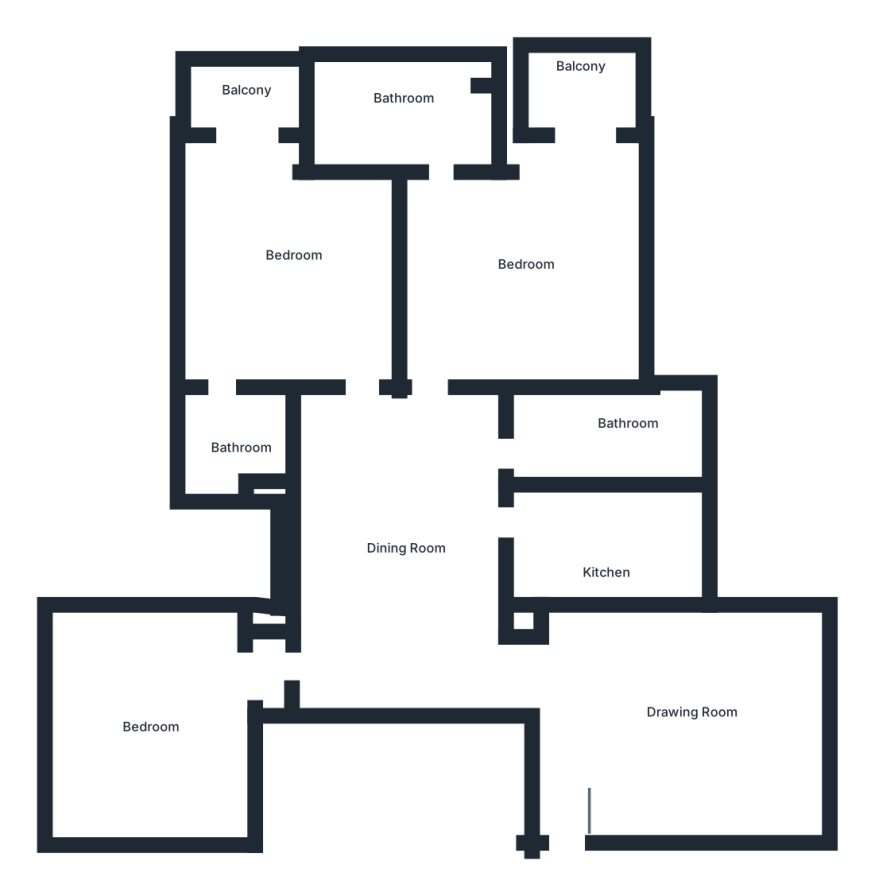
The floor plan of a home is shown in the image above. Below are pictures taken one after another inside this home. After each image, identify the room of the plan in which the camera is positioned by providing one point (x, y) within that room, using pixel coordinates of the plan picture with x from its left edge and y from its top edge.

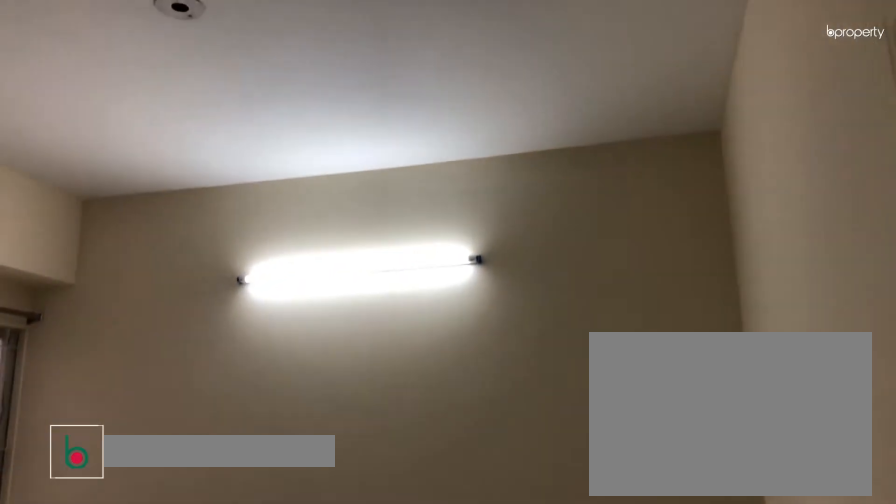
(689, 712)
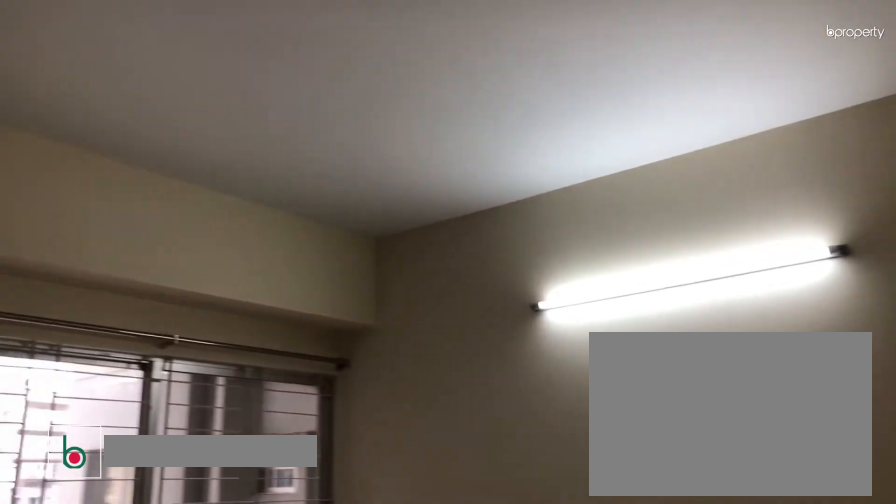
(689, 712)
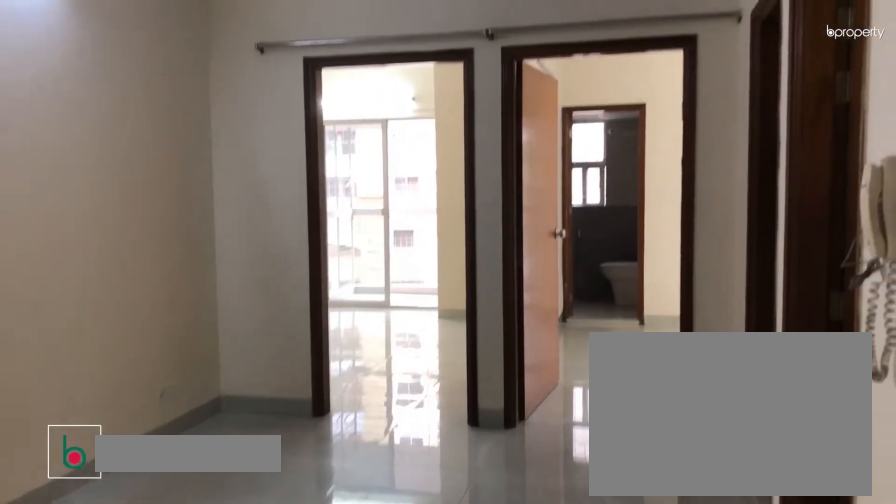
(400, 517)
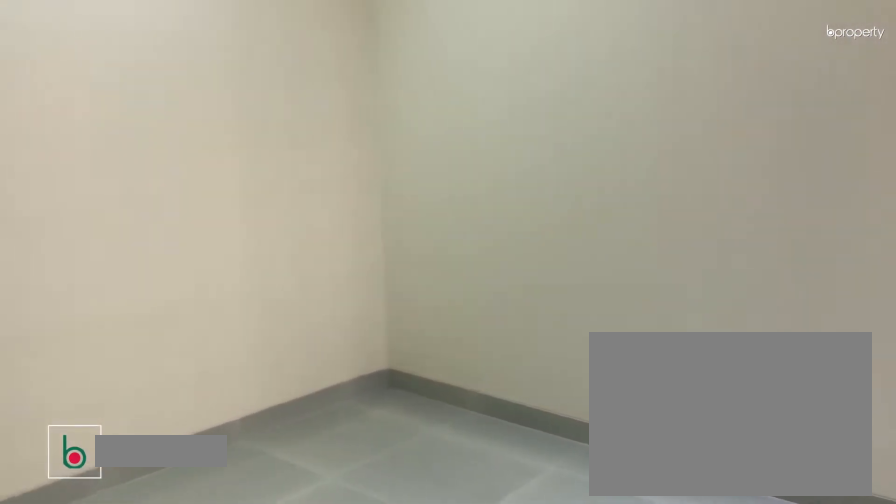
(149, 730)
